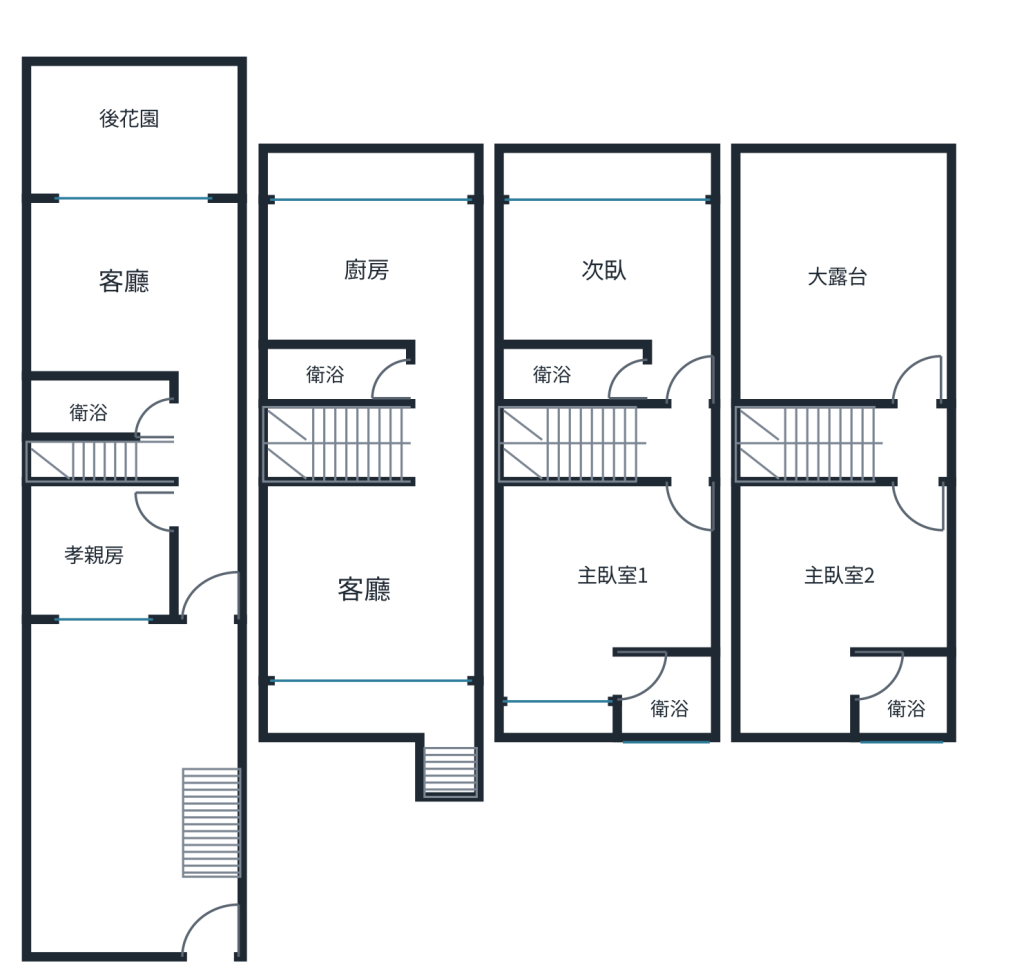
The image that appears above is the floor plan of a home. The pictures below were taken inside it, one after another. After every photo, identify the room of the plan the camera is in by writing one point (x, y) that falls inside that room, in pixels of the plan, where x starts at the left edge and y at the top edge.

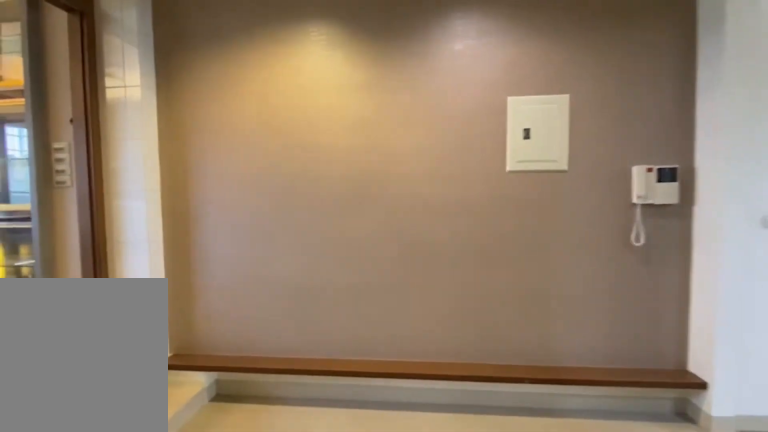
(351, 424)
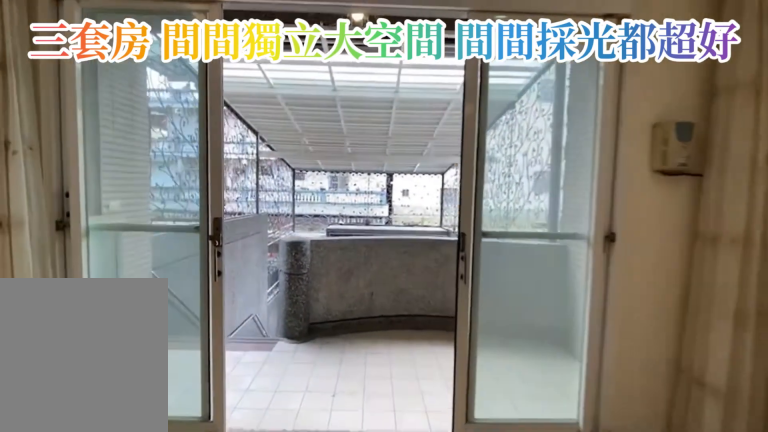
(380, 588)
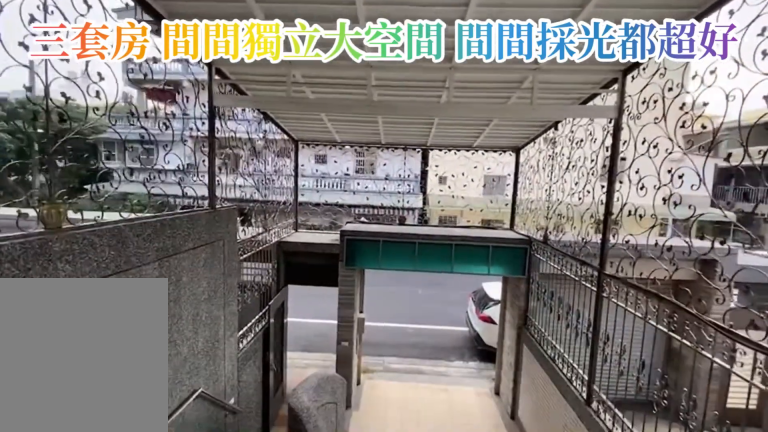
(438, 715)
